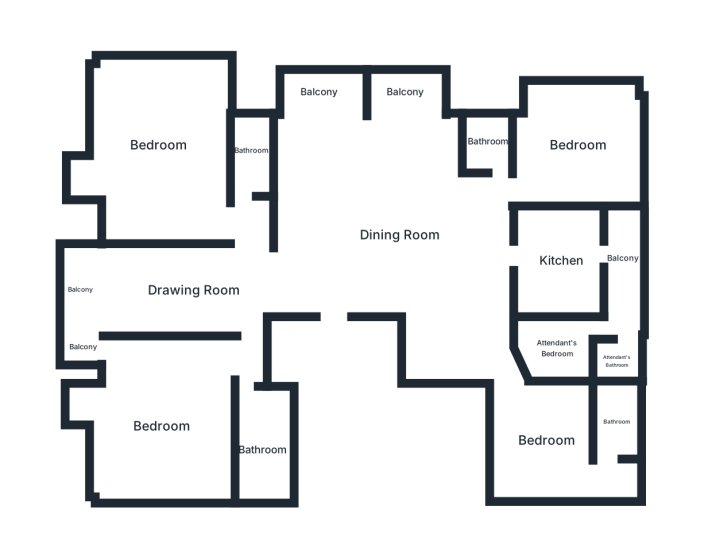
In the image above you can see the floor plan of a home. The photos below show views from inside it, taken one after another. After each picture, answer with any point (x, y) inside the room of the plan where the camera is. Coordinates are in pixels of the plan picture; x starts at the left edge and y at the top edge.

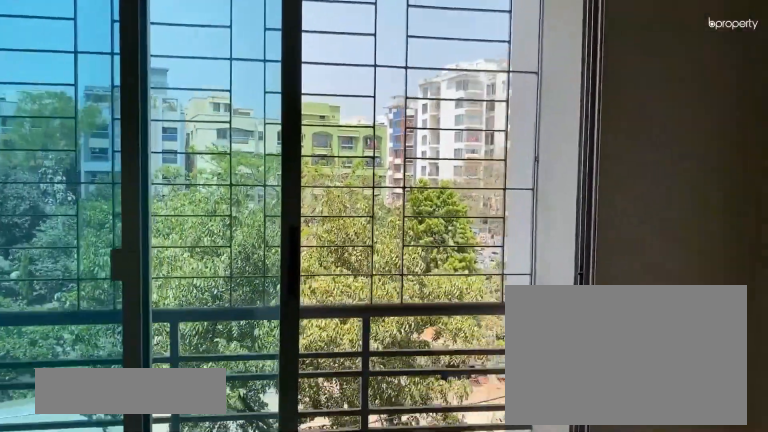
(403, 128)
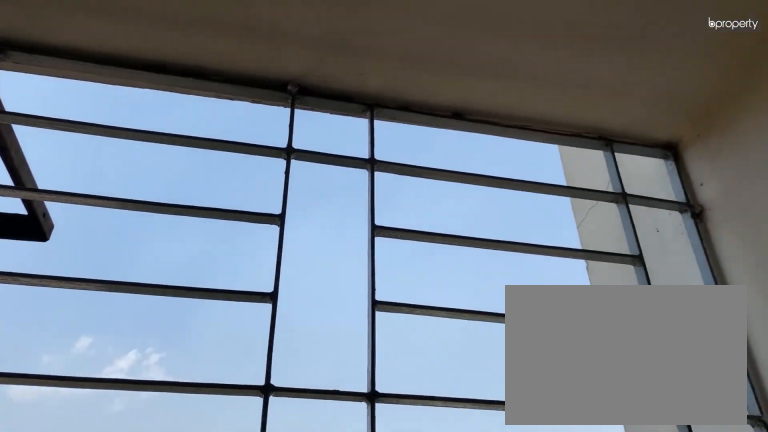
(405, 93)
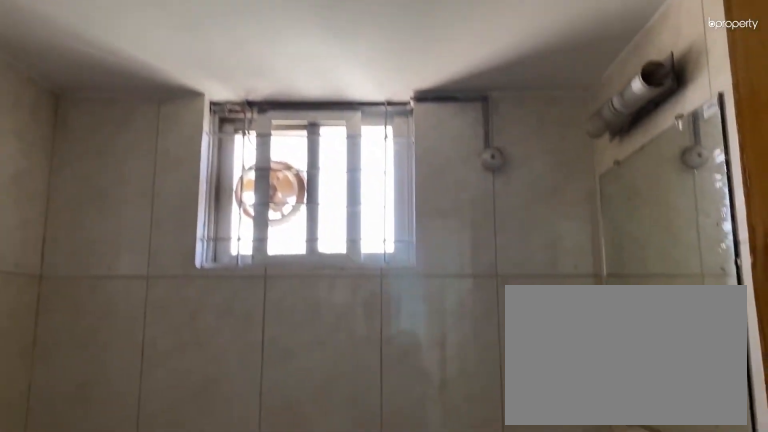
(489, 142)
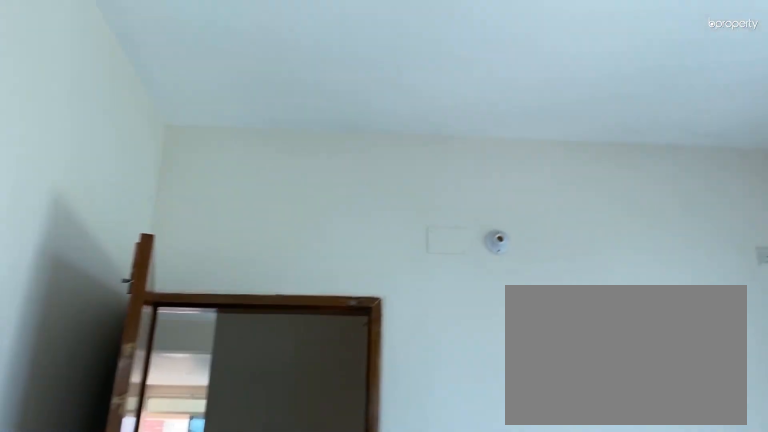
(577, 144)
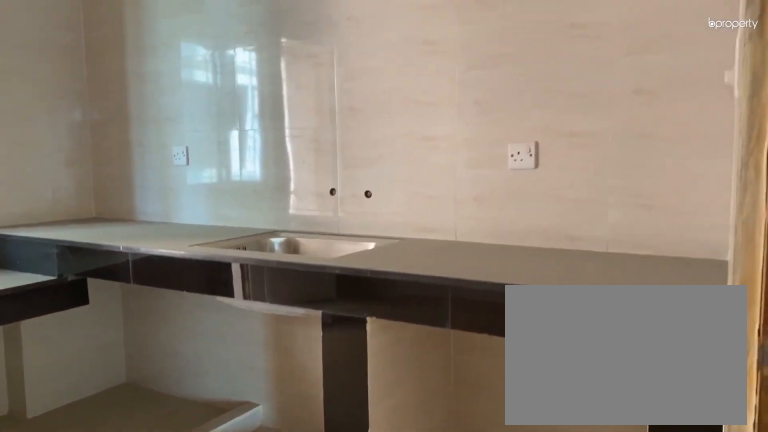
(561, 261)
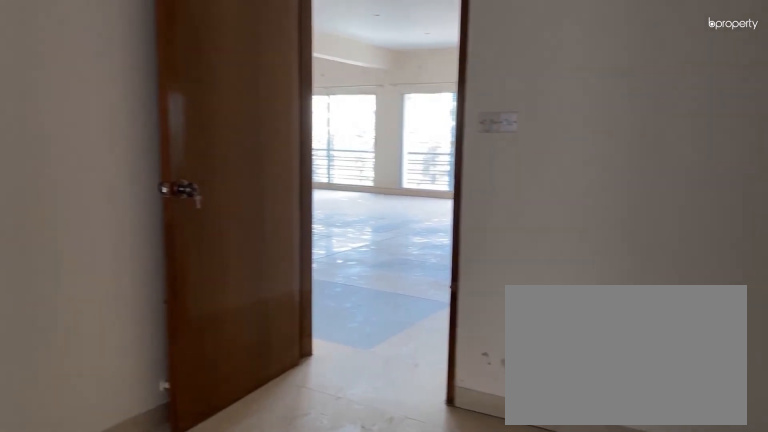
(545, 437)
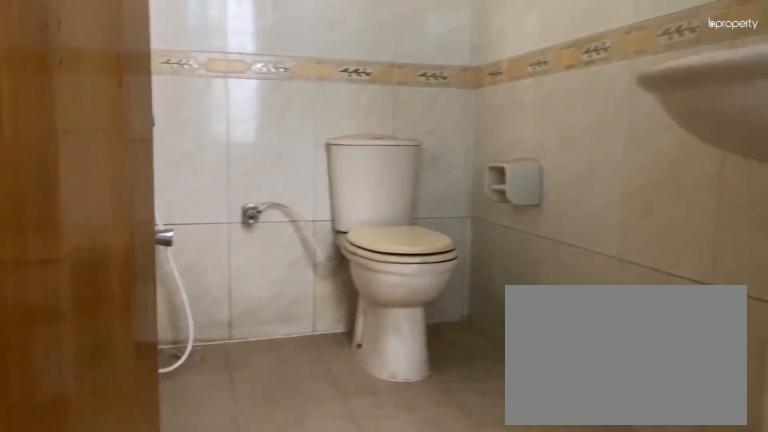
(616, 422)
